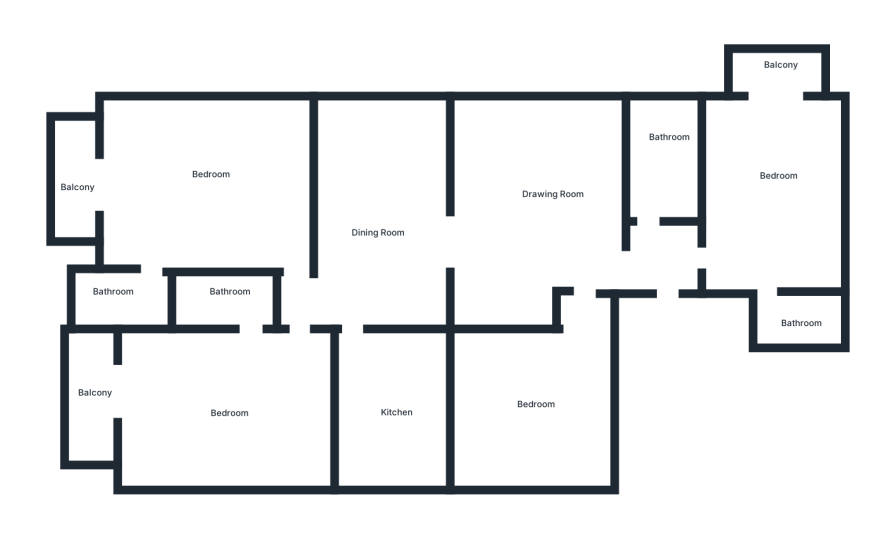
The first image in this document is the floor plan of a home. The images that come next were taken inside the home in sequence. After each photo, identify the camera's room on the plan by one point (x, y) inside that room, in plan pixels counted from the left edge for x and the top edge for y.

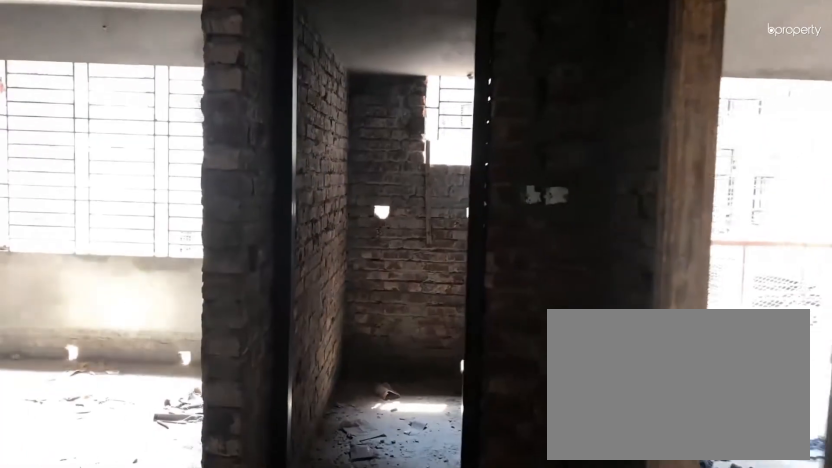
(661, 275)
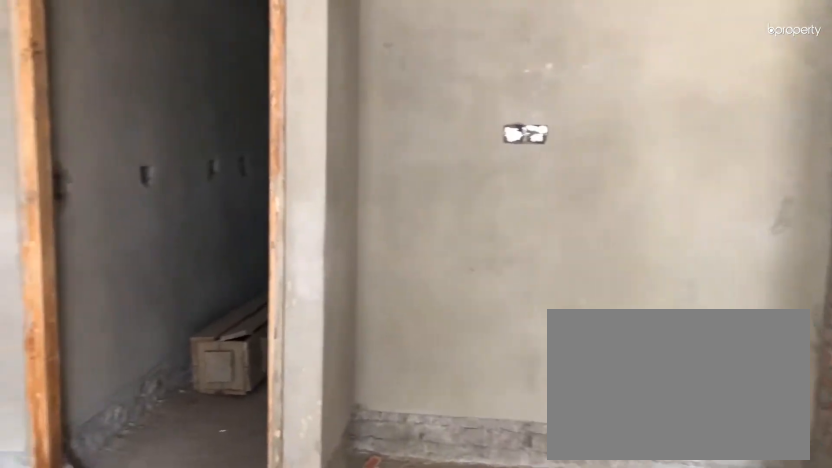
(520, 227)
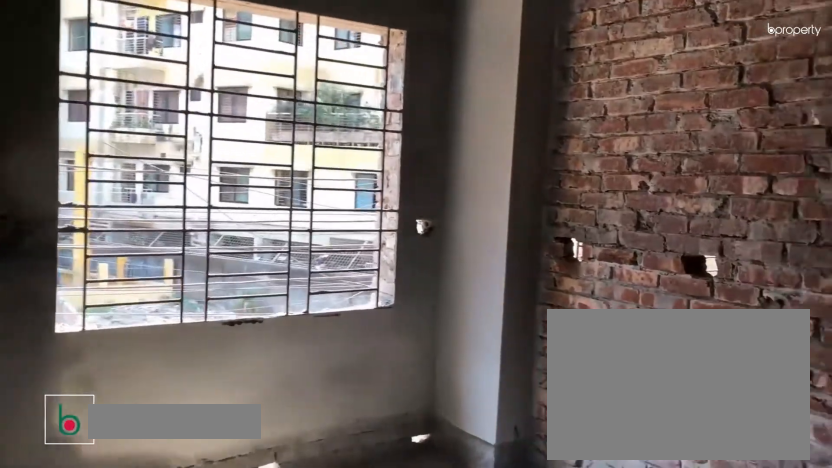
(391, 226)
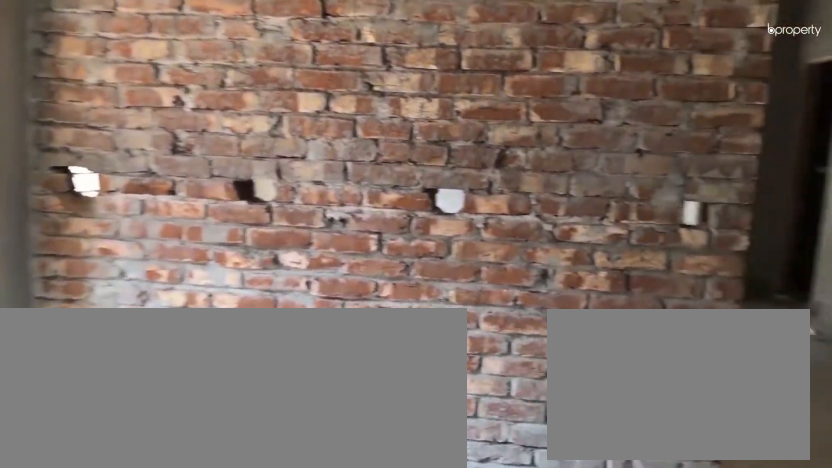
(391, 226)
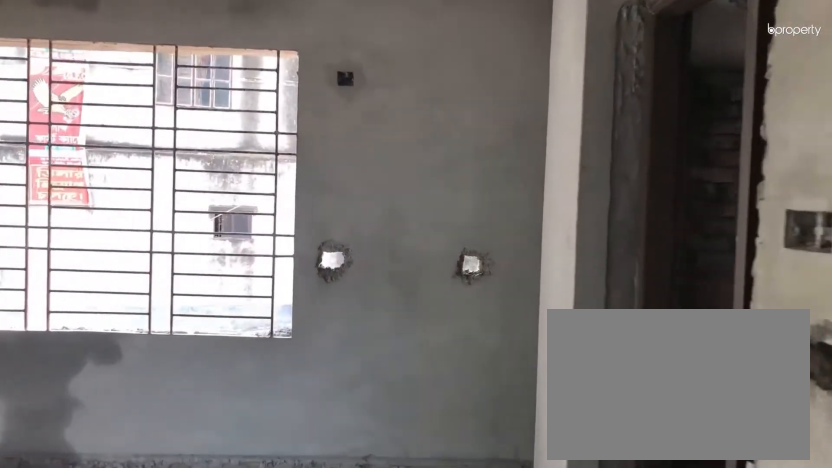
(779, 208)
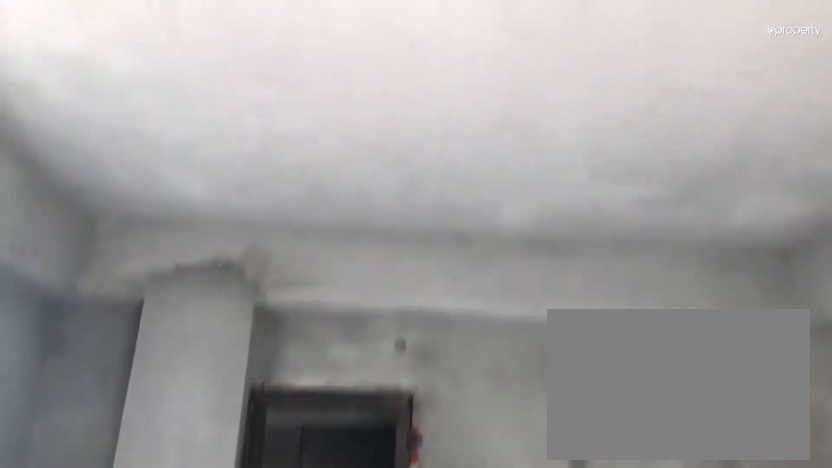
(779, 186)
